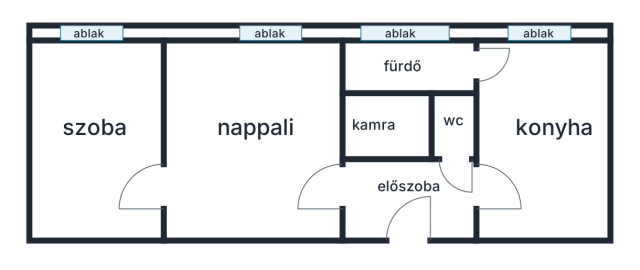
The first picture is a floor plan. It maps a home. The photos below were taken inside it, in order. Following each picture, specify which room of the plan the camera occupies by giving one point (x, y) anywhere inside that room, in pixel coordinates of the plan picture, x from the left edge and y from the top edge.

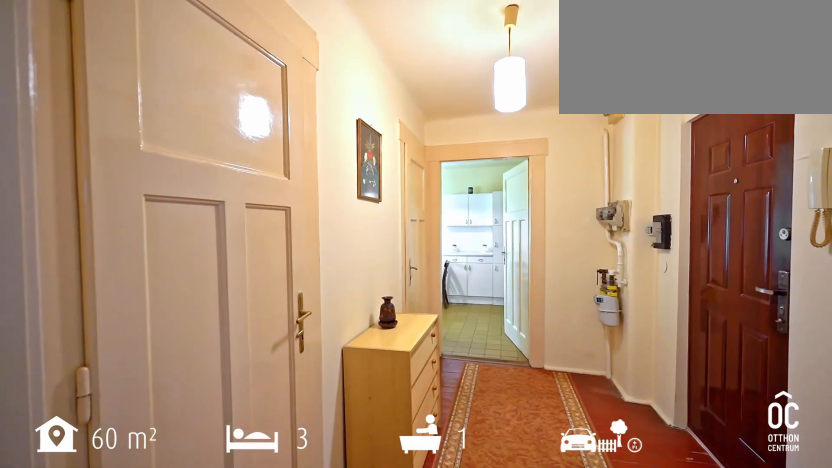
(405, 201)
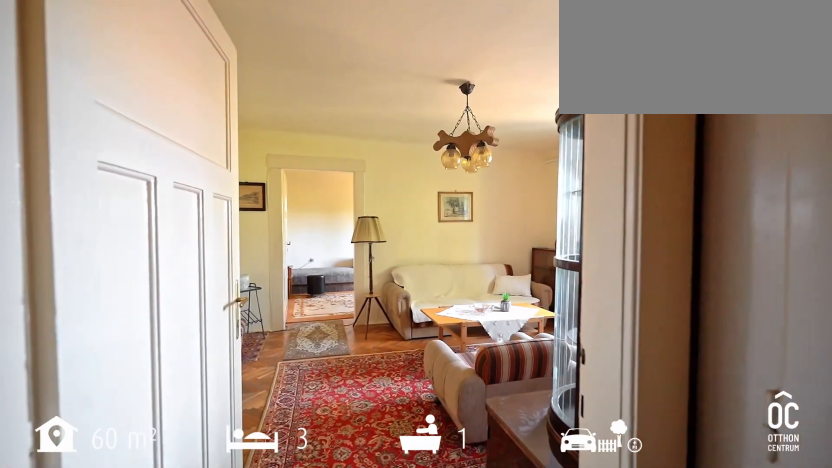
(258, 142)
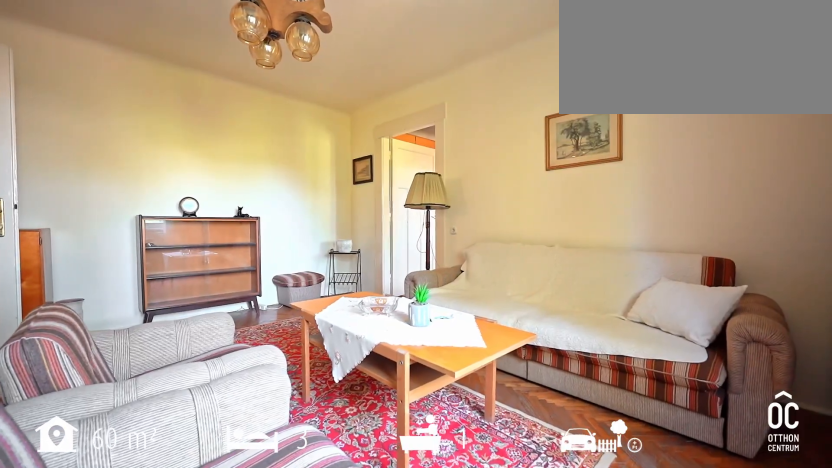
(258, 142)
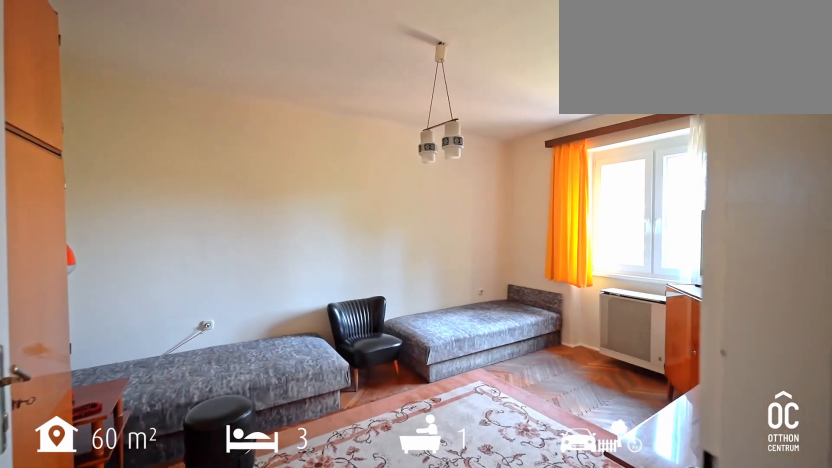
(96, 134)
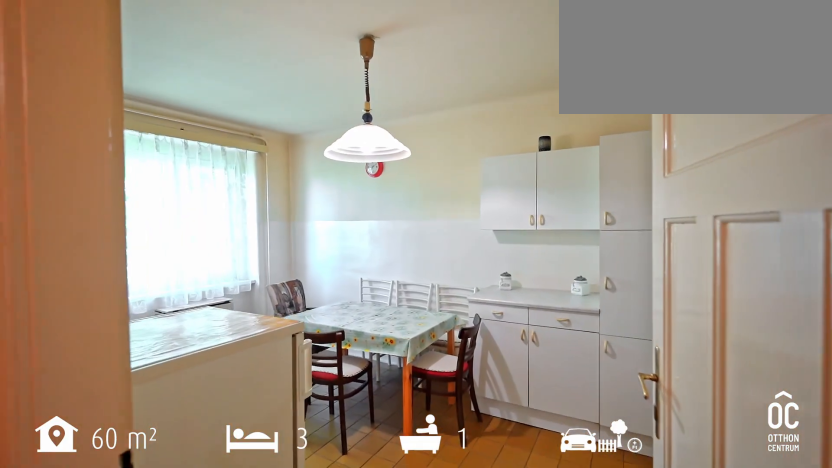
(542, 143)
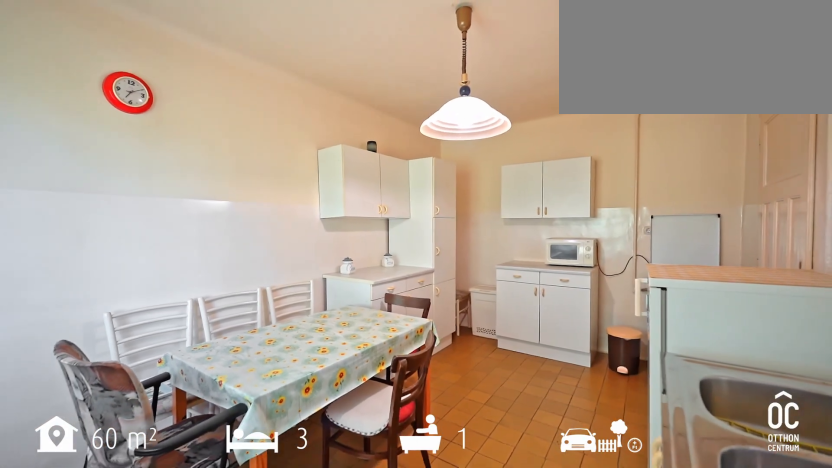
(541, 143)
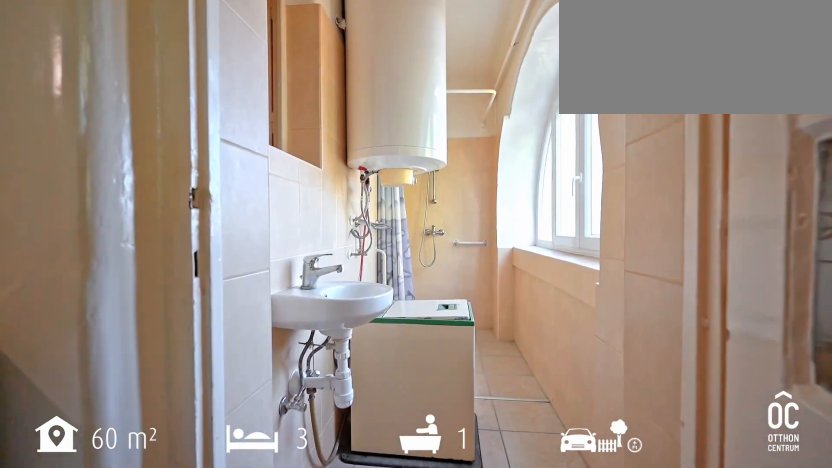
(406, 65)
